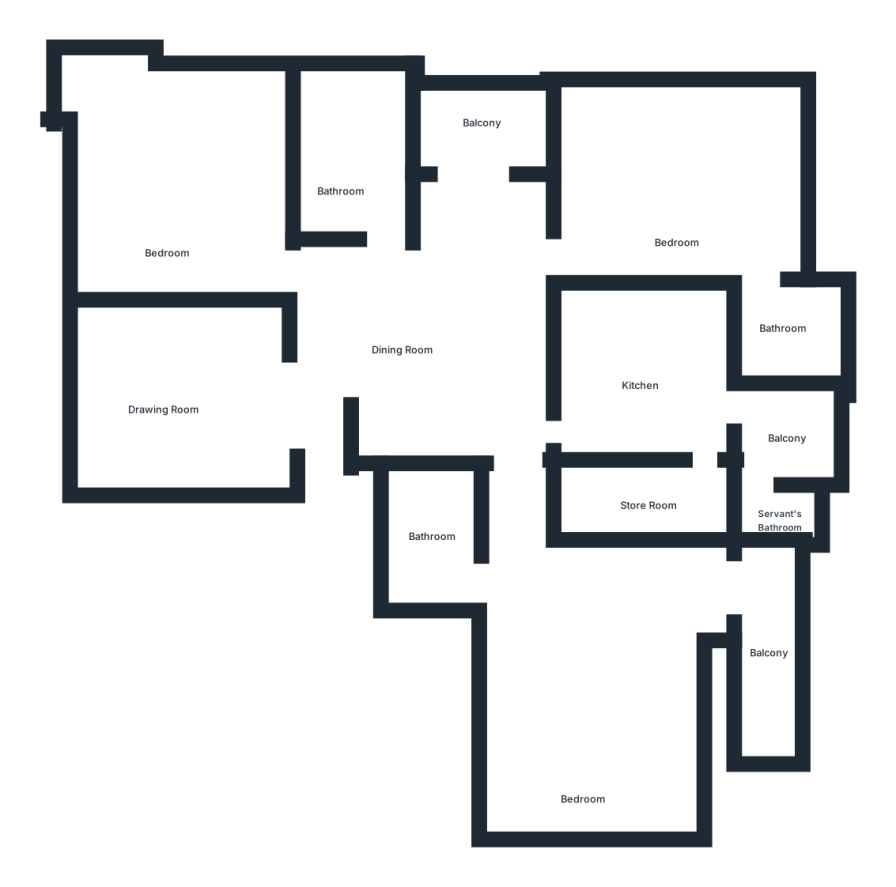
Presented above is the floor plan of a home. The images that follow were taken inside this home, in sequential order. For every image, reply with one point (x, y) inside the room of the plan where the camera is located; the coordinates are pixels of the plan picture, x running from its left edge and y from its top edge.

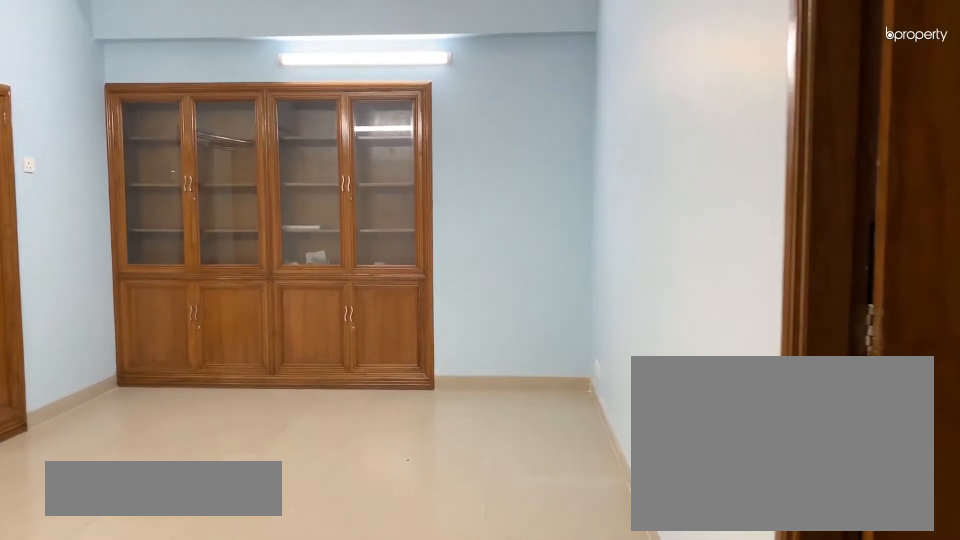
(534, 575)
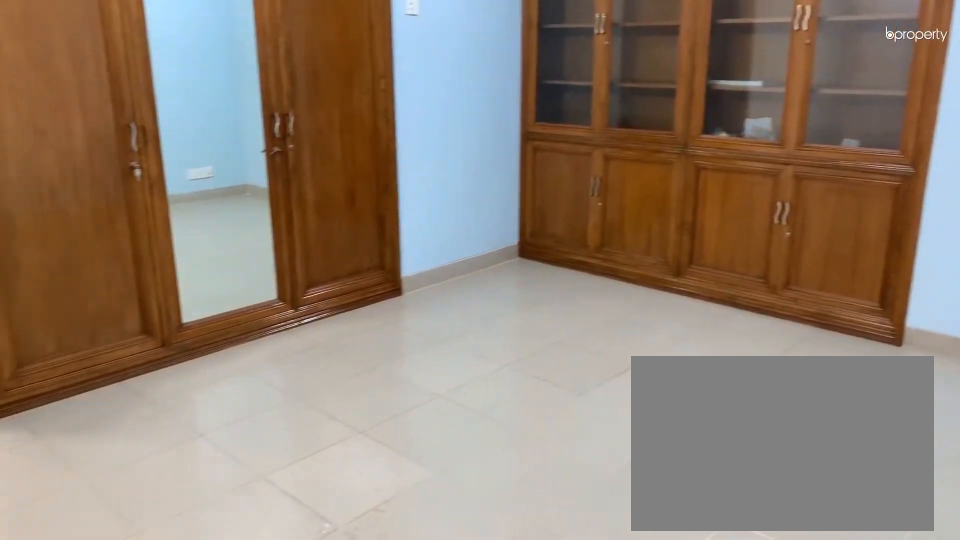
(594, 701)
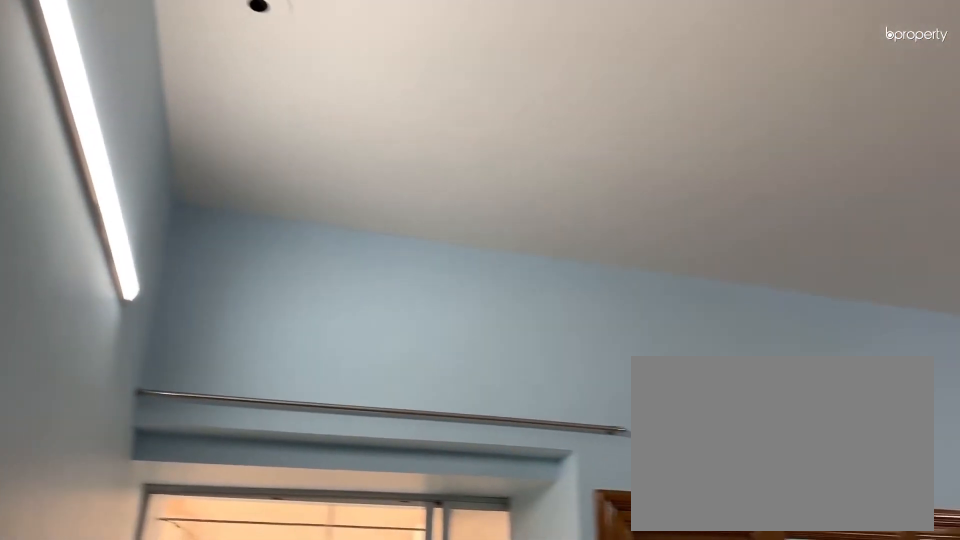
(594, 701)
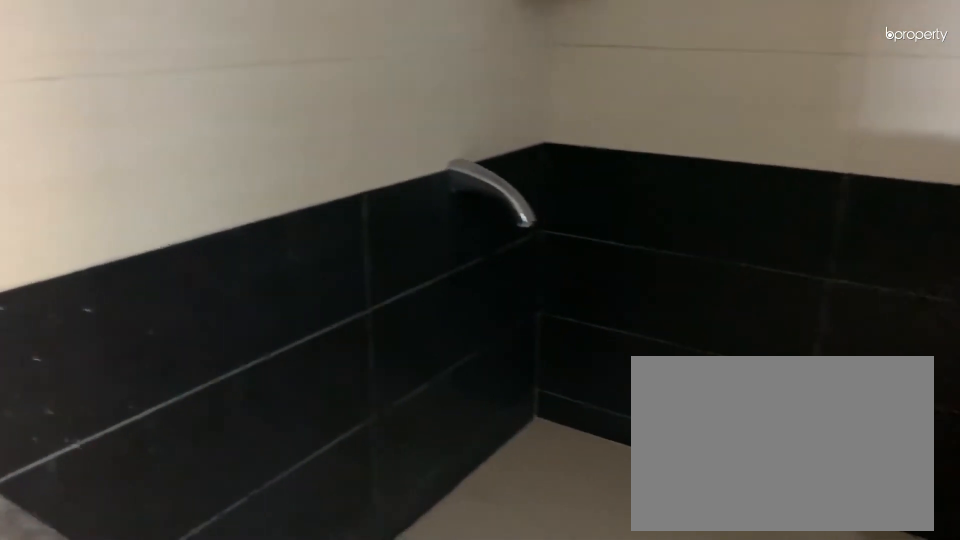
(425, 544)
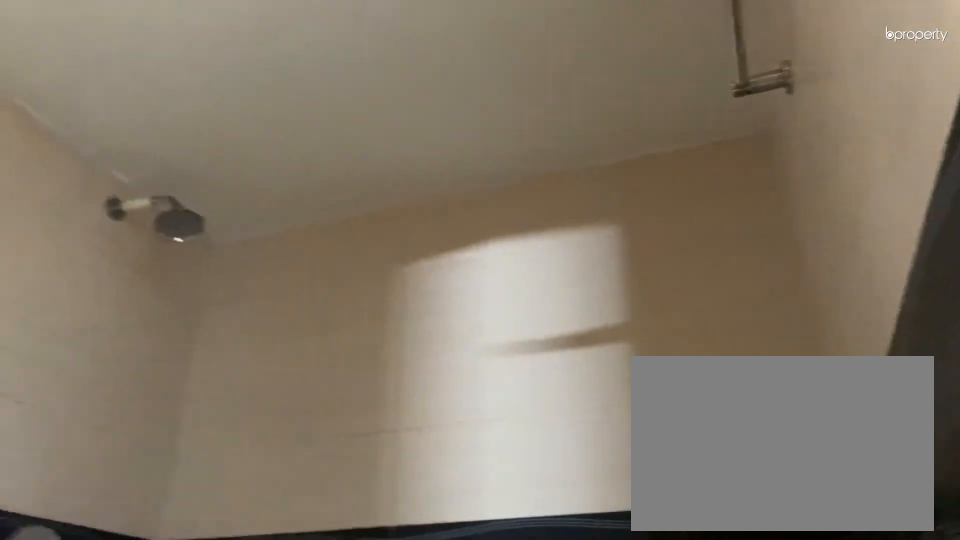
(425, 544)
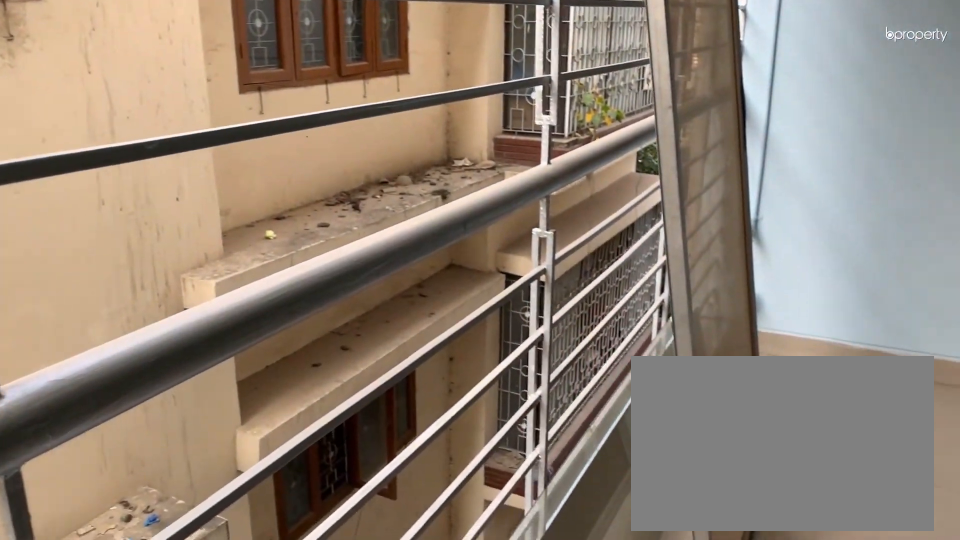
(764, 670)
